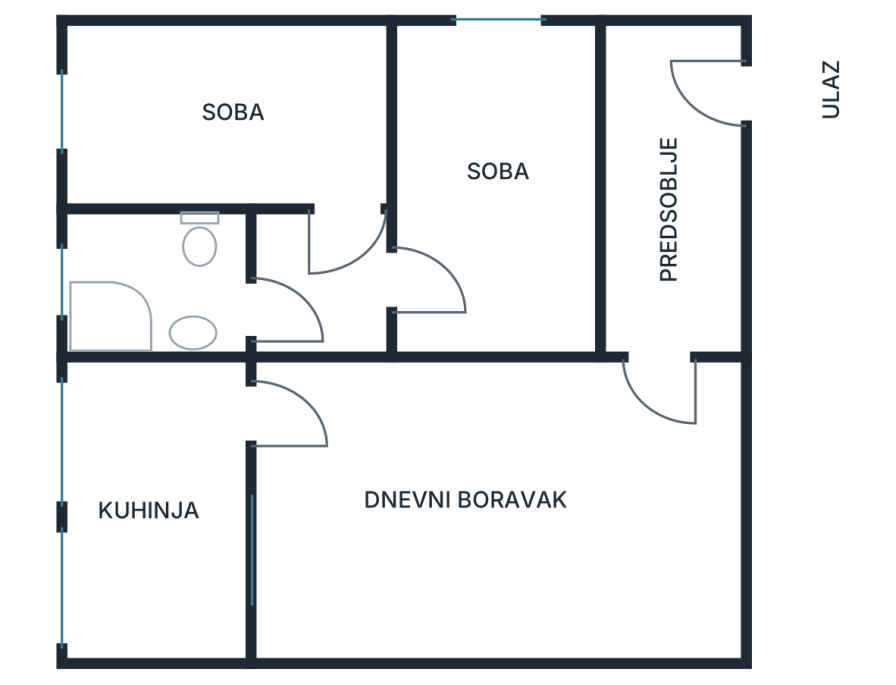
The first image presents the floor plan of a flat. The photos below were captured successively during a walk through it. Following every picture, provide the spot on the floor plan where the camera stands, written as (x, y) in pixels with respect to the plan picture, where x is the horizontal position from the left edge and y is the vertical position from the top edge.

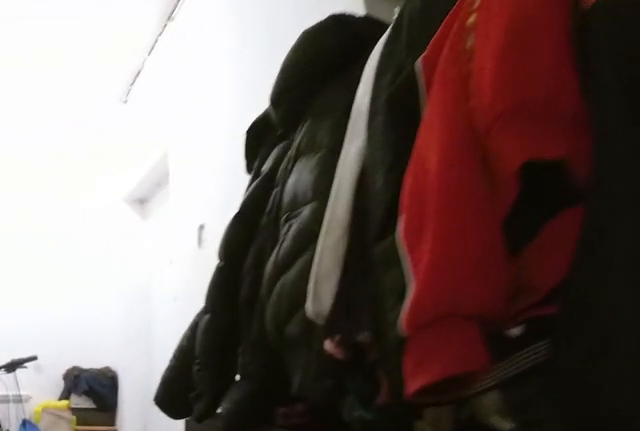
(674, 353)
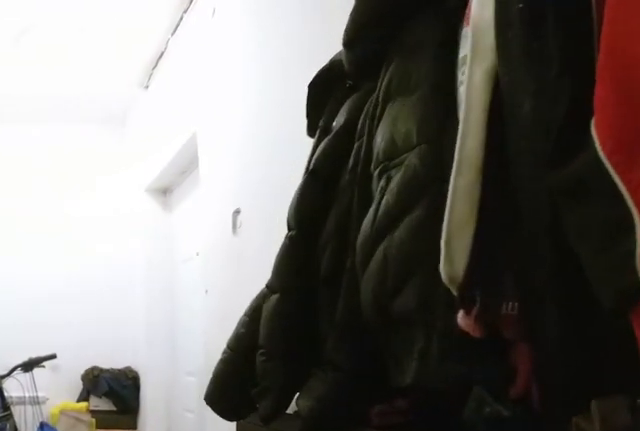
(673, 327)
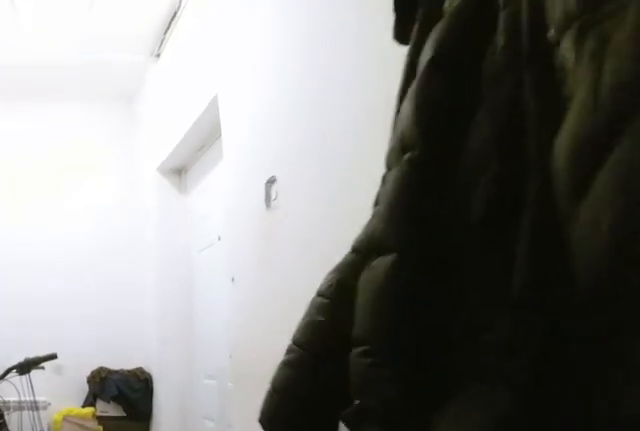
(672, 288)
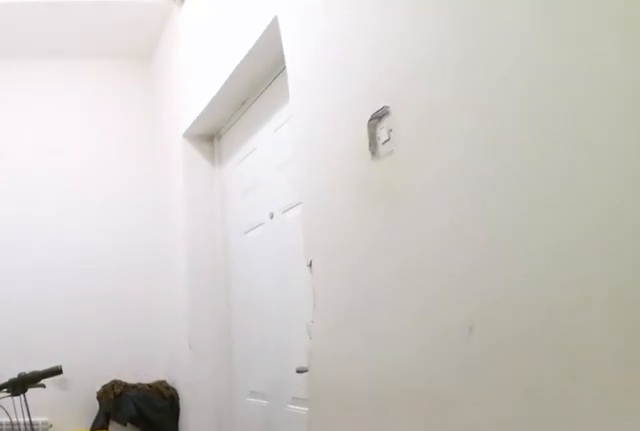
(669, 249)
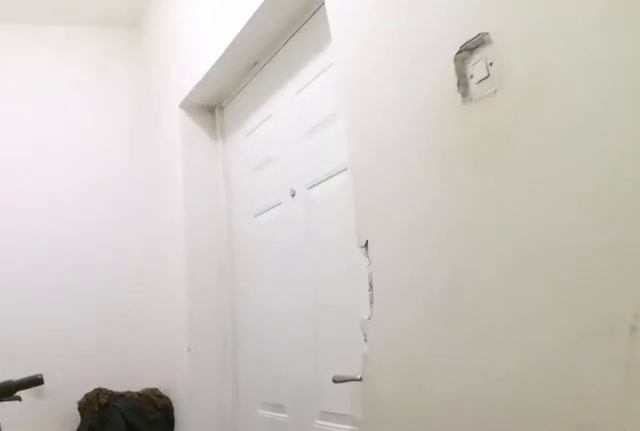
(668, 223)
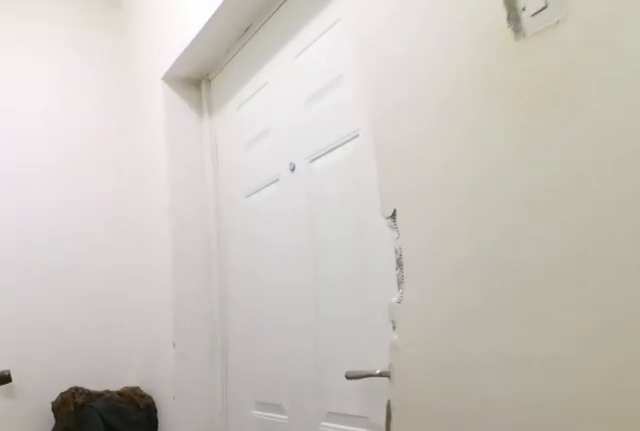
(668, 209)
